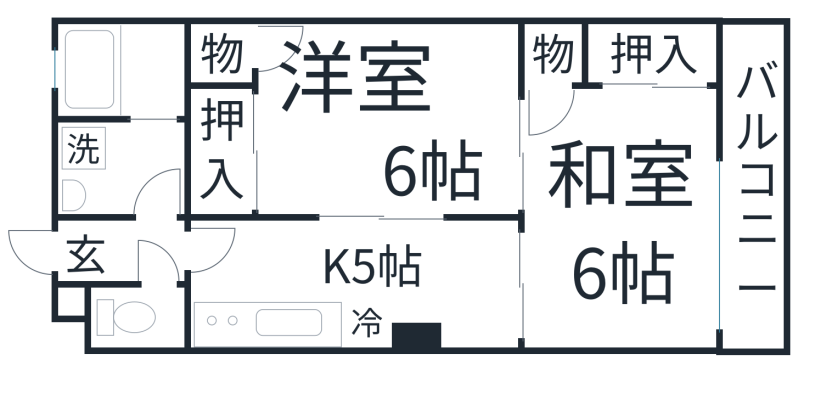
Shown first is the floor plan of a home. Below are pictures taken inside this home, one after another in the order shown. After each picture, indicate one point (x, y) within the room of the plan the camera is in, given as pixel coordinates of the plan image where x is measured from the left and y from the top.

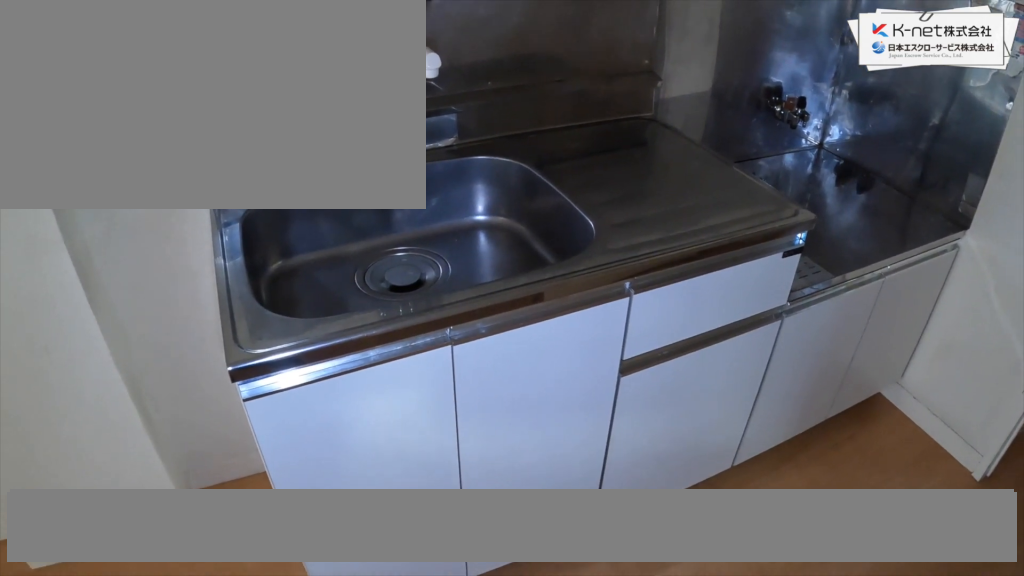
(353, 285)
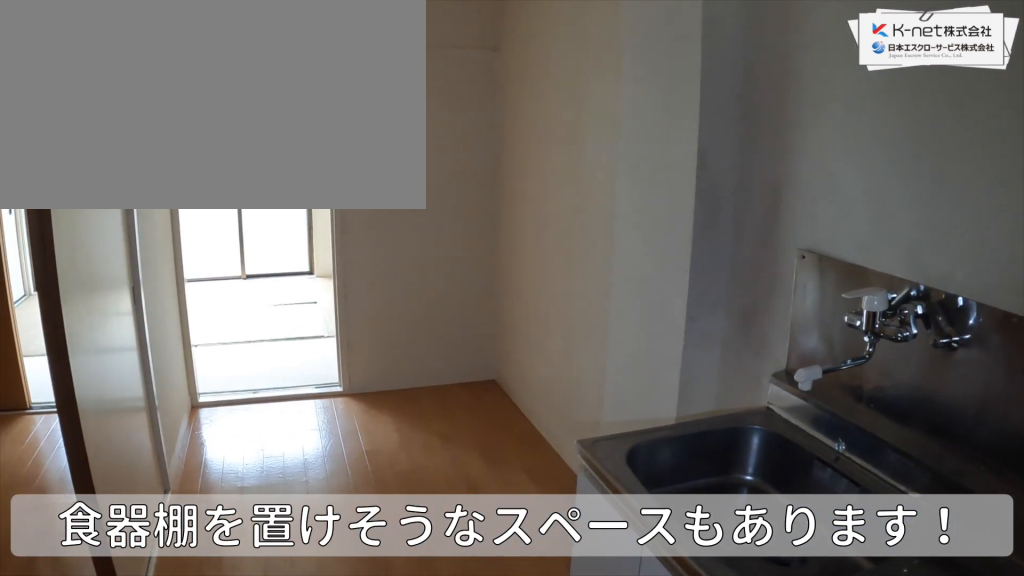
(353, 285)
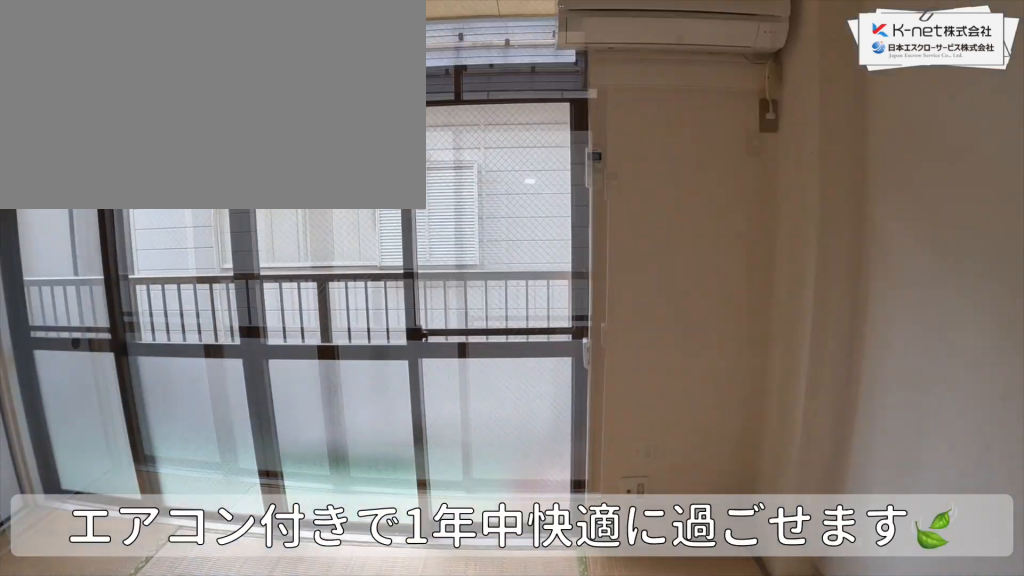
(623, 217)
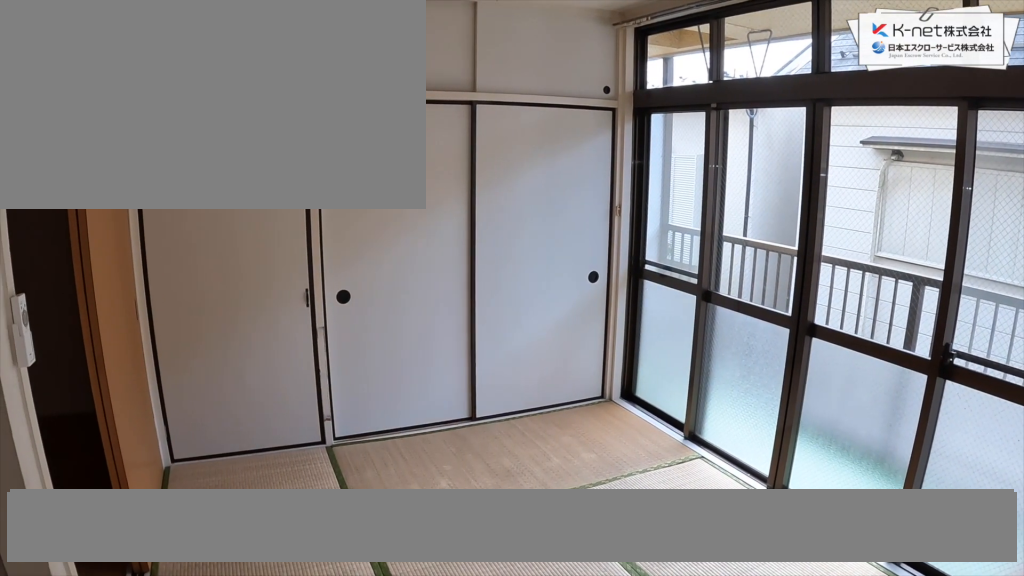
(623, 217)
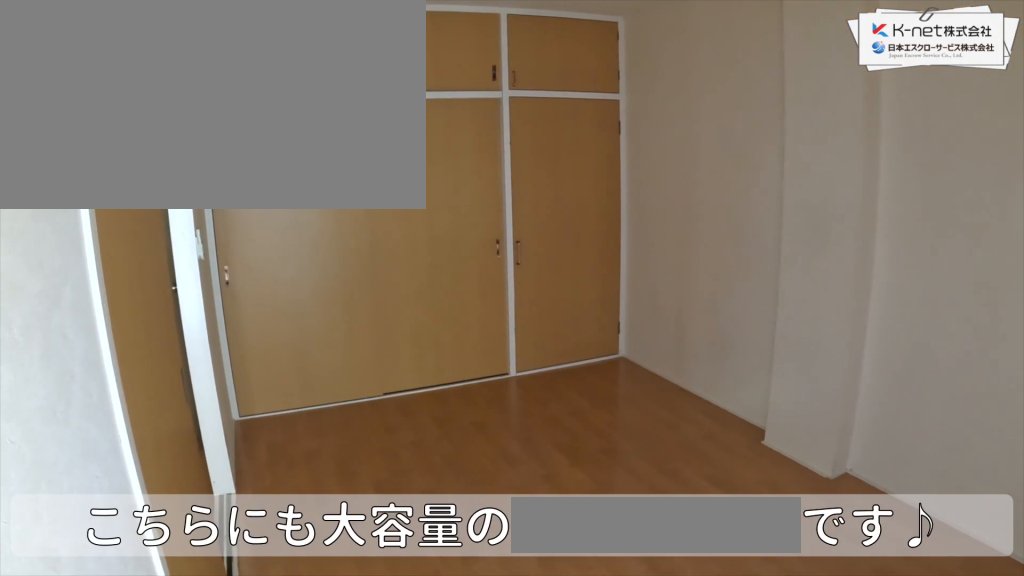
(389, 123)
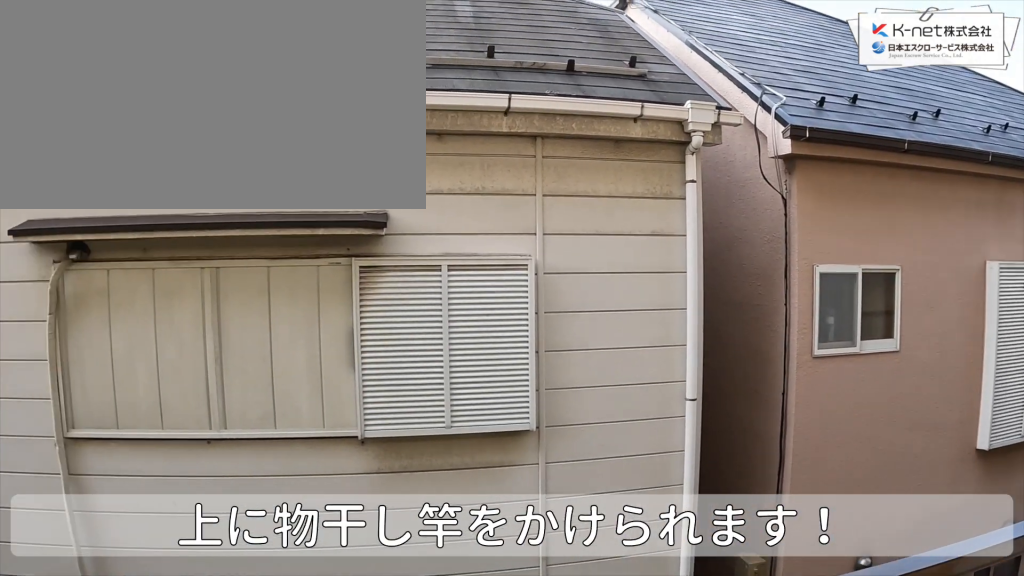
(755, 188)
